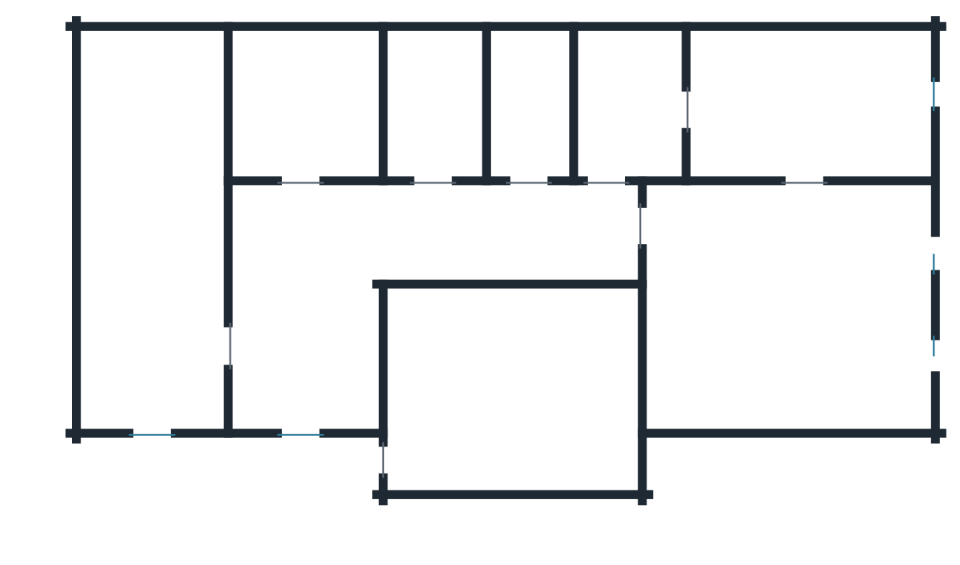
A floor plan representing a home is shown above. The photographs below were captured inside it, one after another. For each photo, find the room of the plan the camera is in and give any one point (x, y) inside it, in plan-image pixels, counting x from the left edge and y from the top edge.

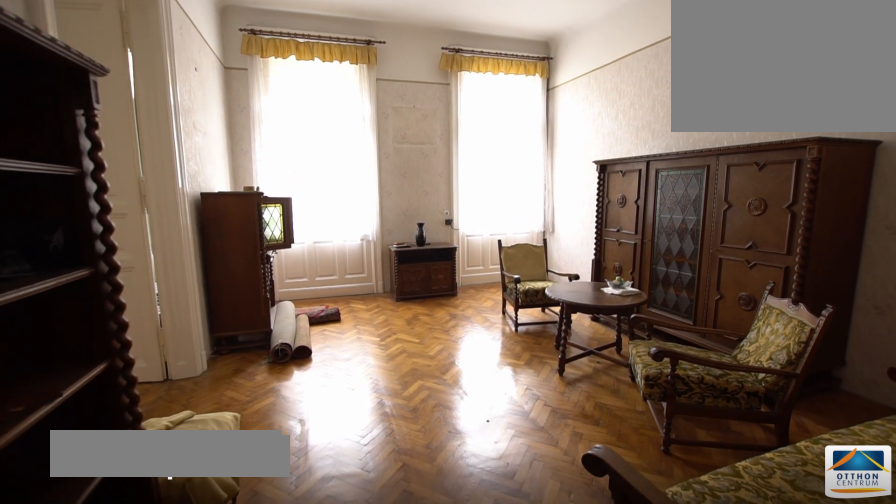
(792, 312)
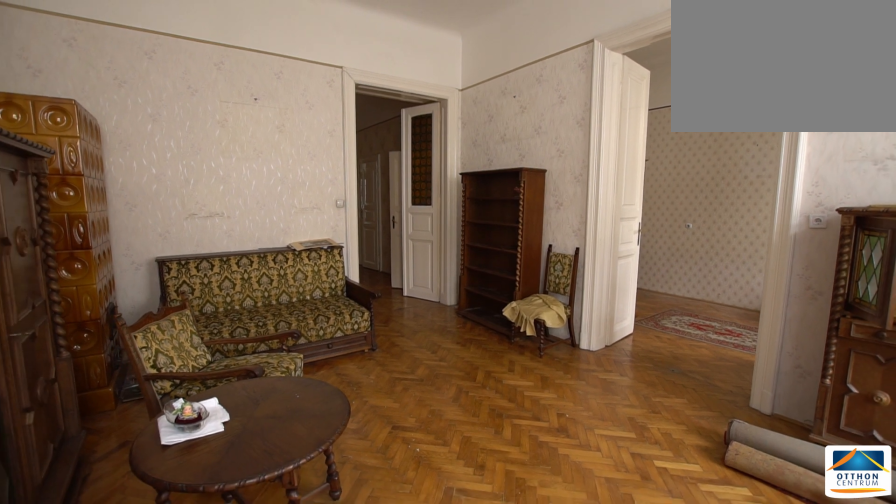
(792, 313)
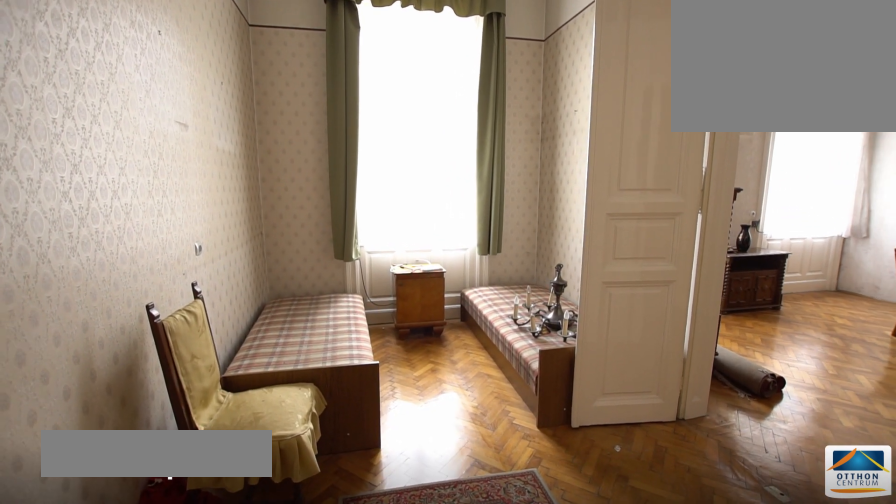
(806, 102)
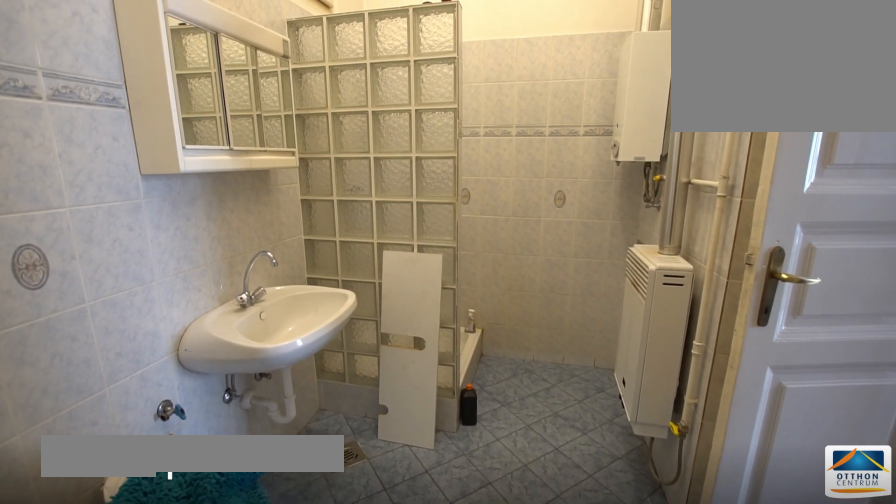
(627, 103)
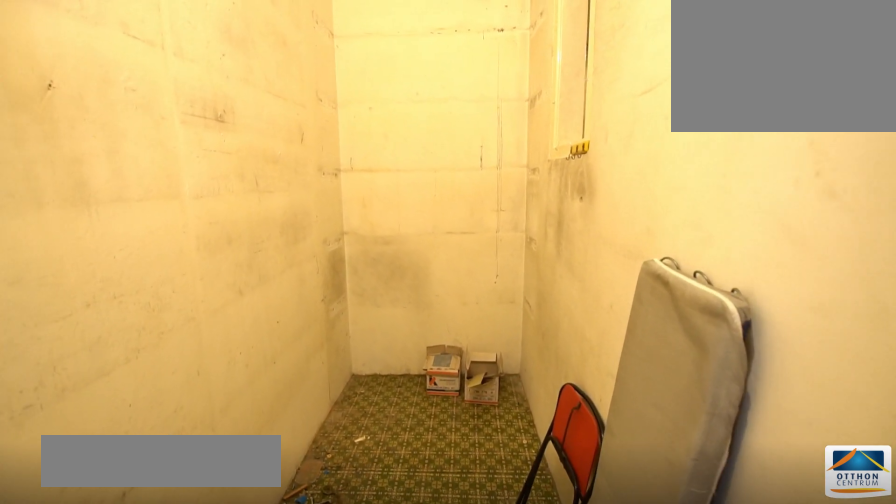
(521, 103)
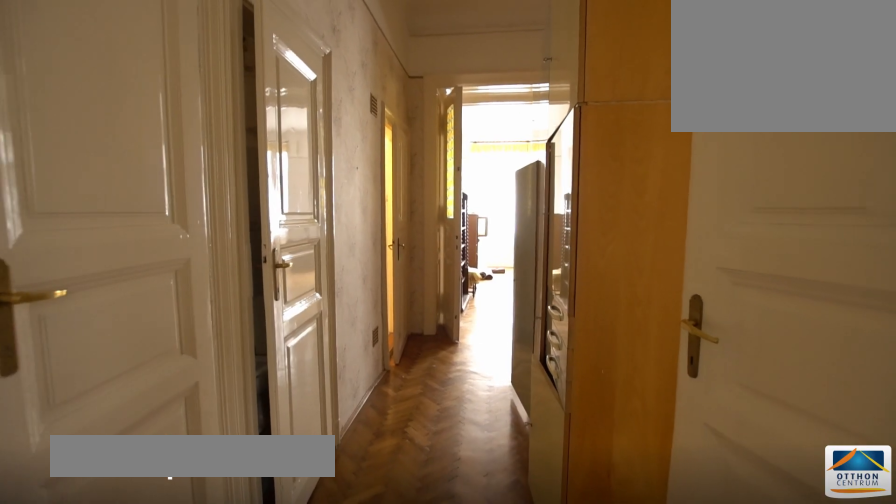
(449, 232)
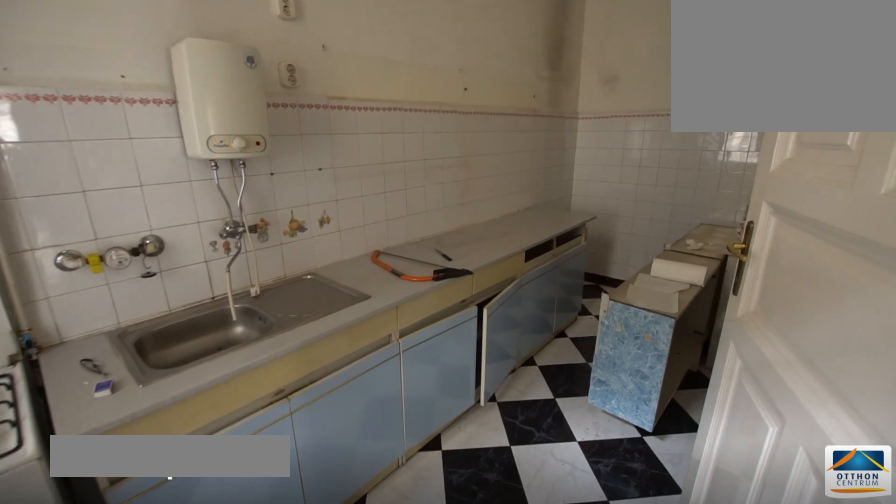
(155, 232)
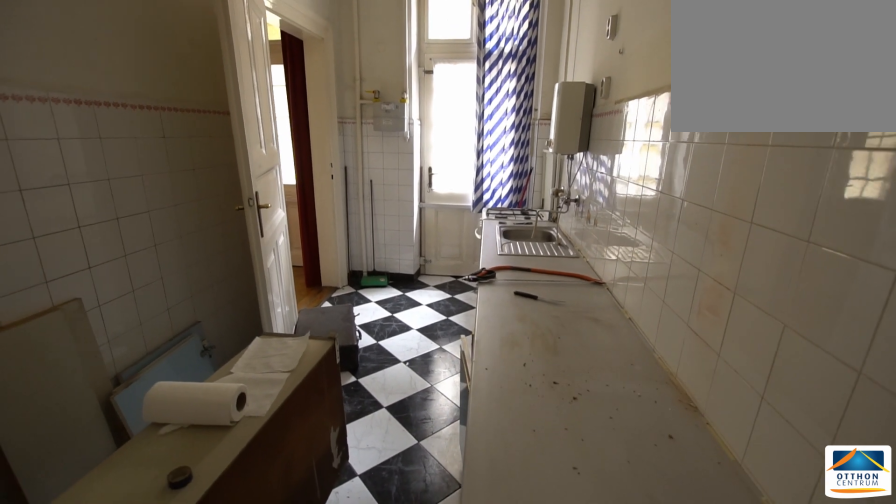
(155, 232)
